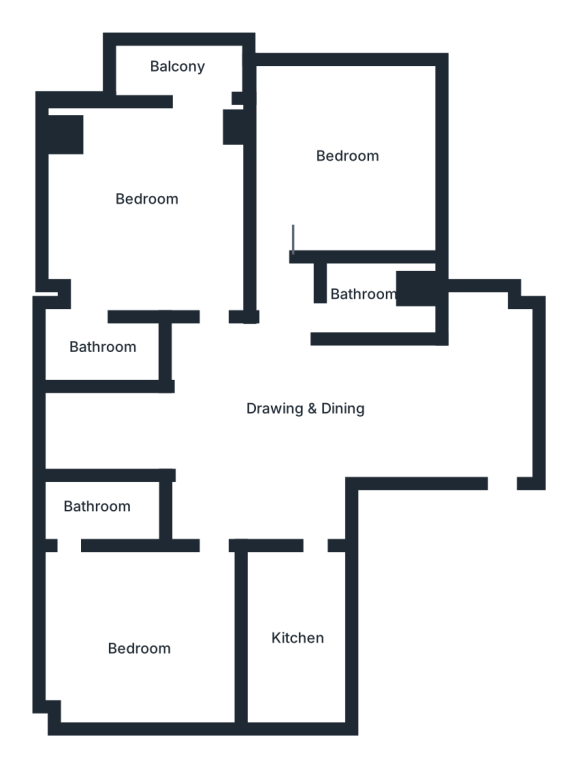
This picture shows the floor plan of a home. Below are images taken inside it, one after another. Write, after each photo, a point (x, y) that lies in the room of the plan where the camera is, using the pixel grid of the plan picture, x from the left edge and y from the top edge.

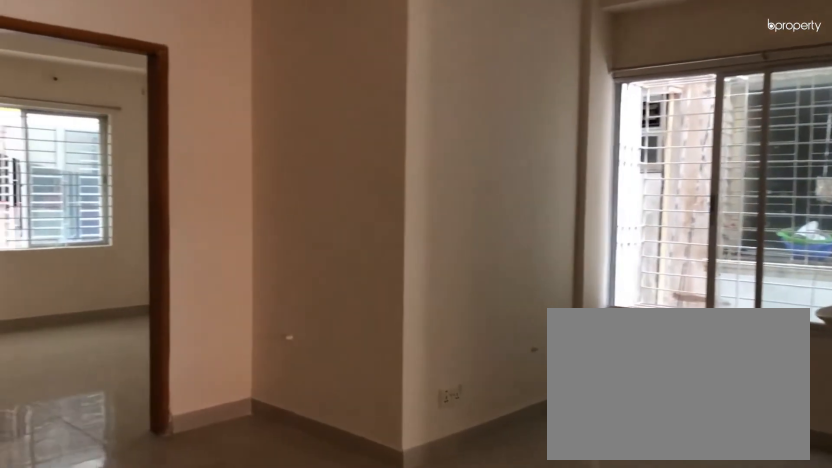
(272, 399)
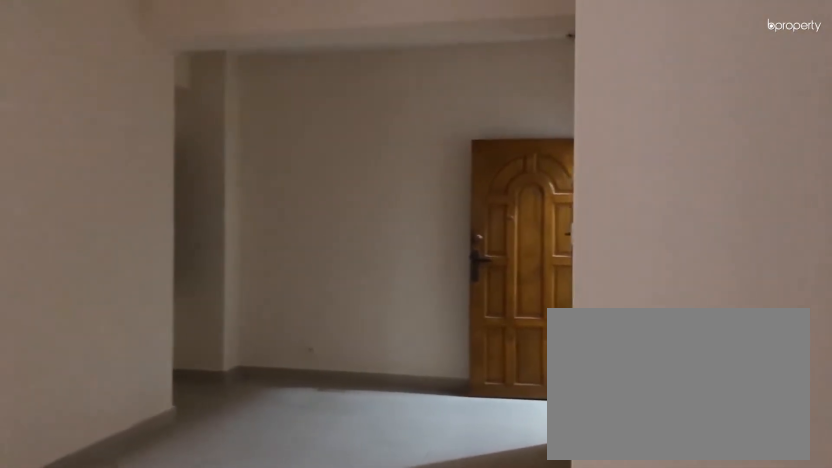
(272, 399)
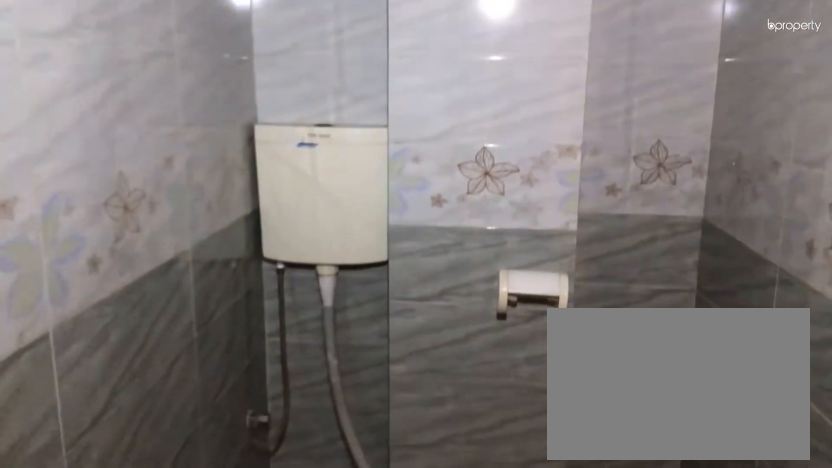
(379, 302)
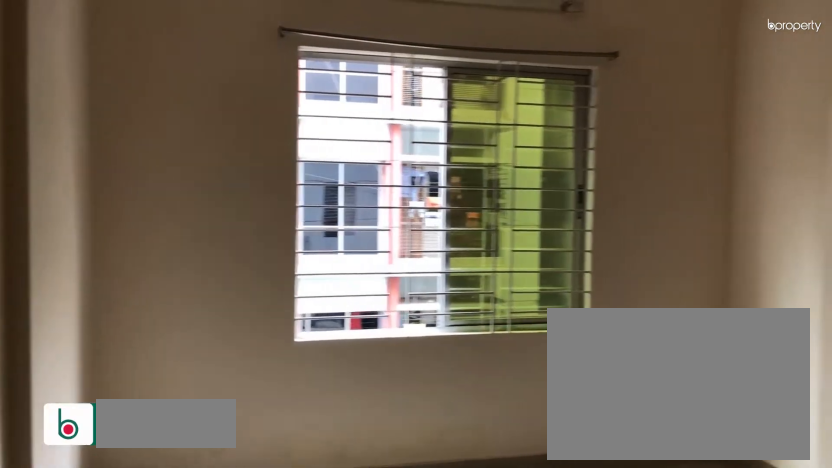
(334, 153)
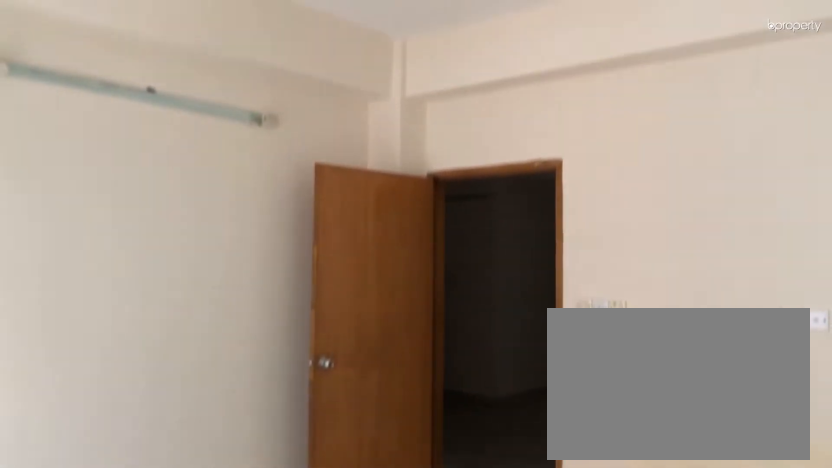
(109, 230)
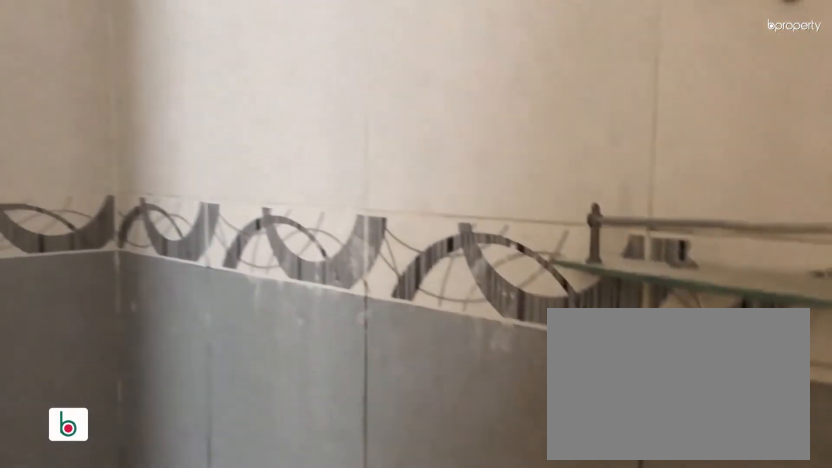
(87, 354)
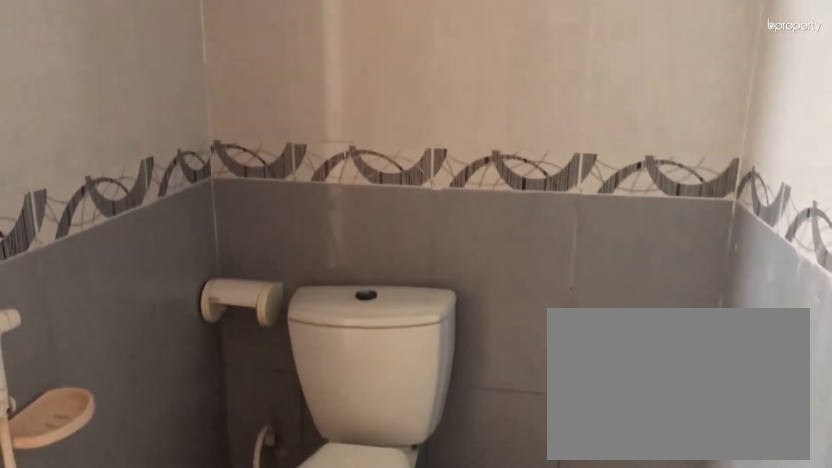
(87, 354)
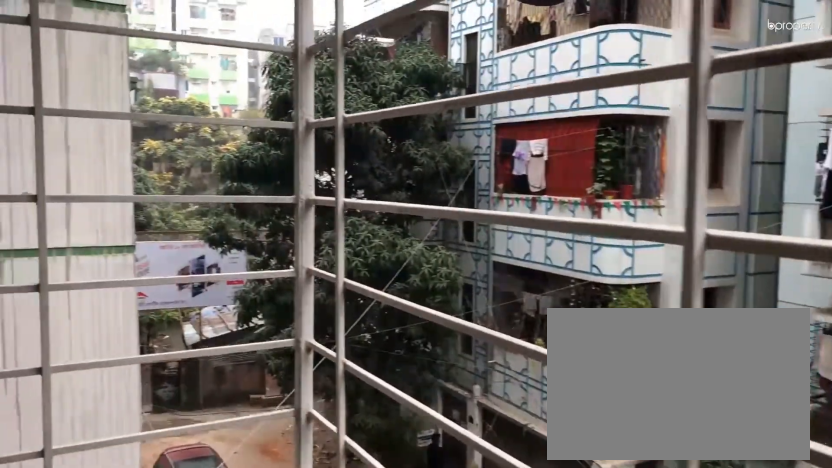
(194, 71)
